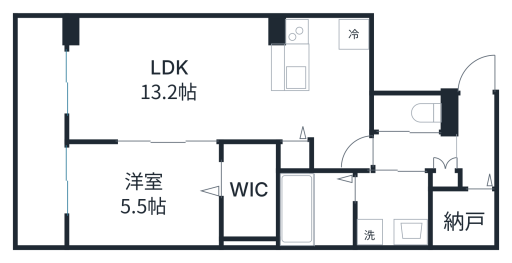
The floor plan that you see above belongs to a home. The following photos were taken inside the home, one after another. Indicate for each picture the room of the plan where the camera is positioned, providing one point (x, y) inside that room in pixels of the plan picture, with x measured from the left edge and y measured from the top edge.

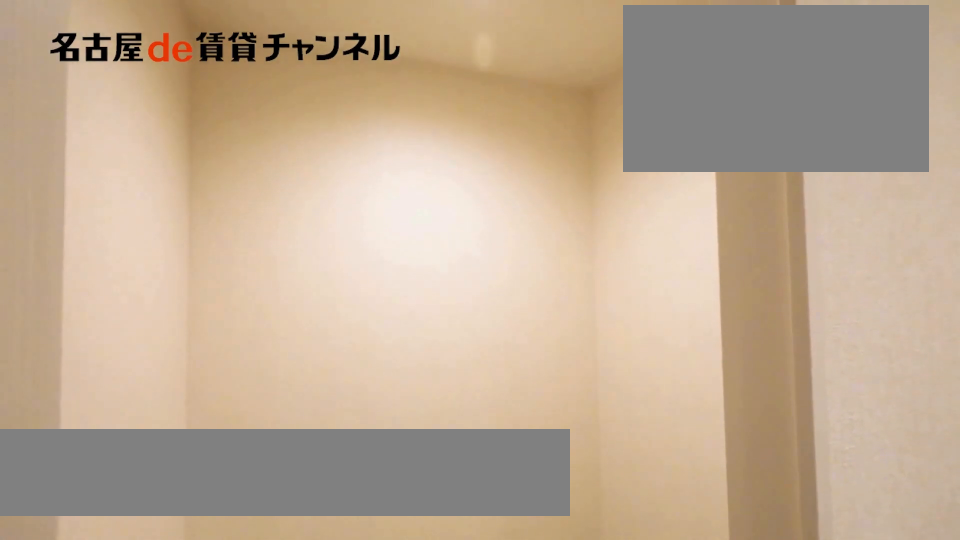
(462, 217)
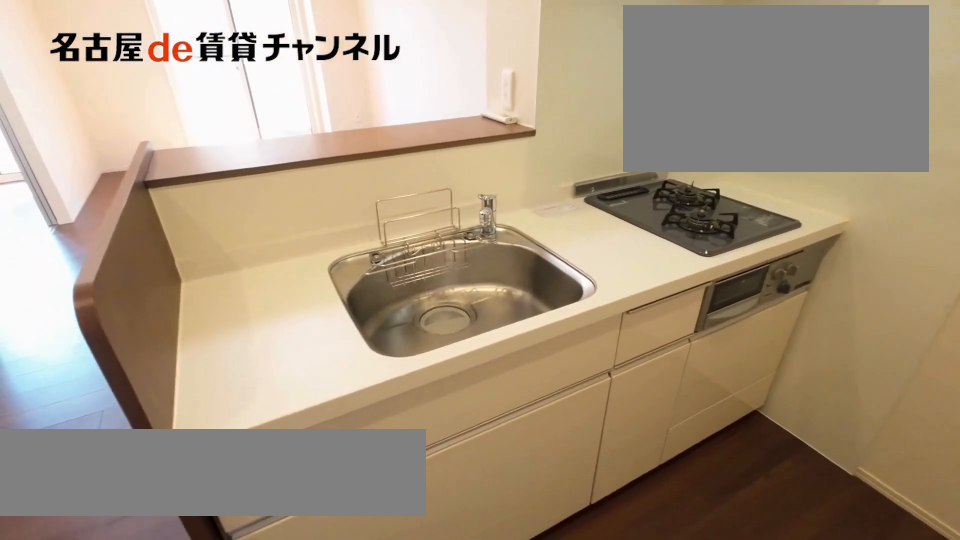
(292, 59)
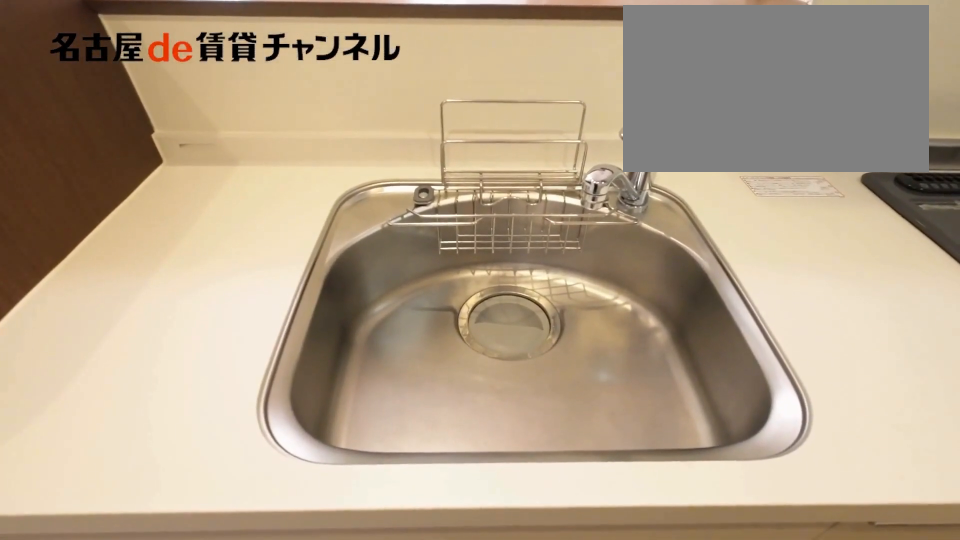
(292, 59)
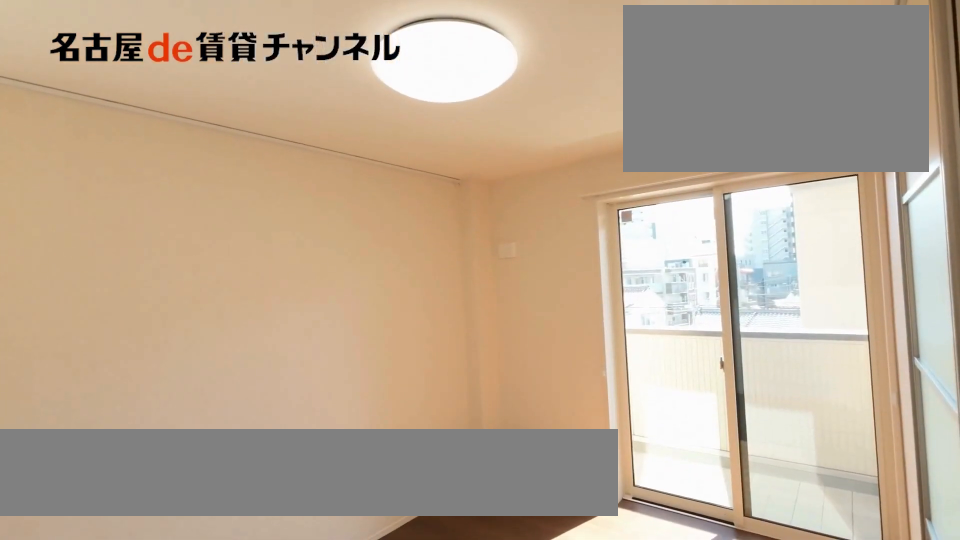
(141, 193)
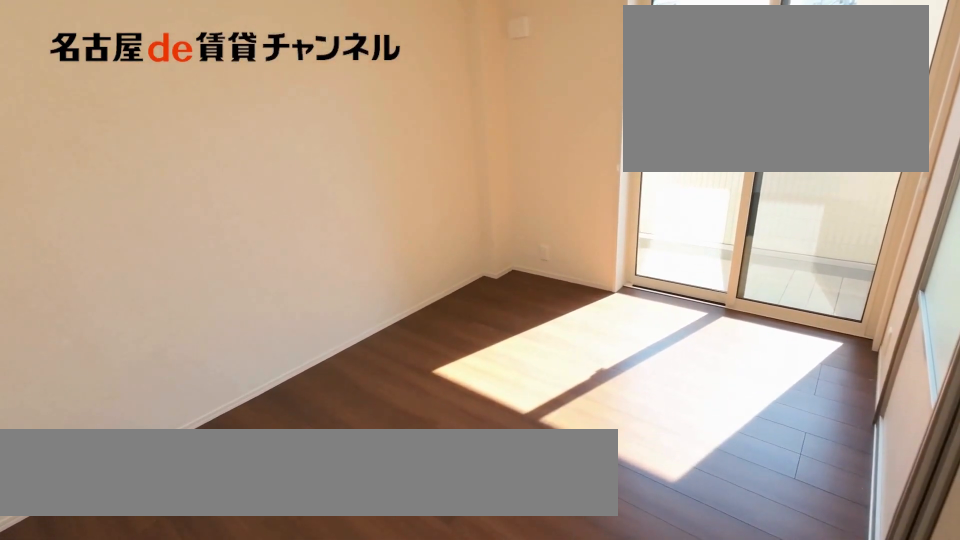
(141, 193)
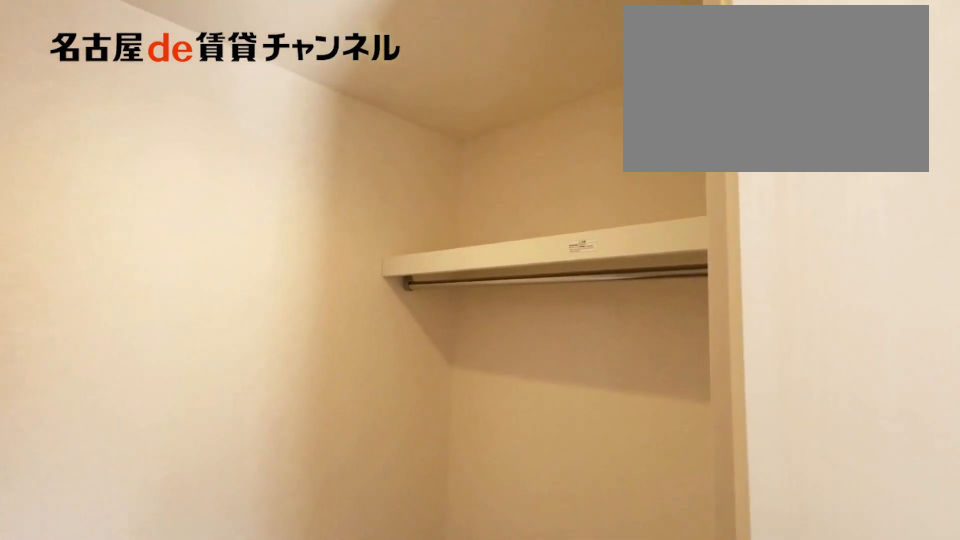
(247, 192)
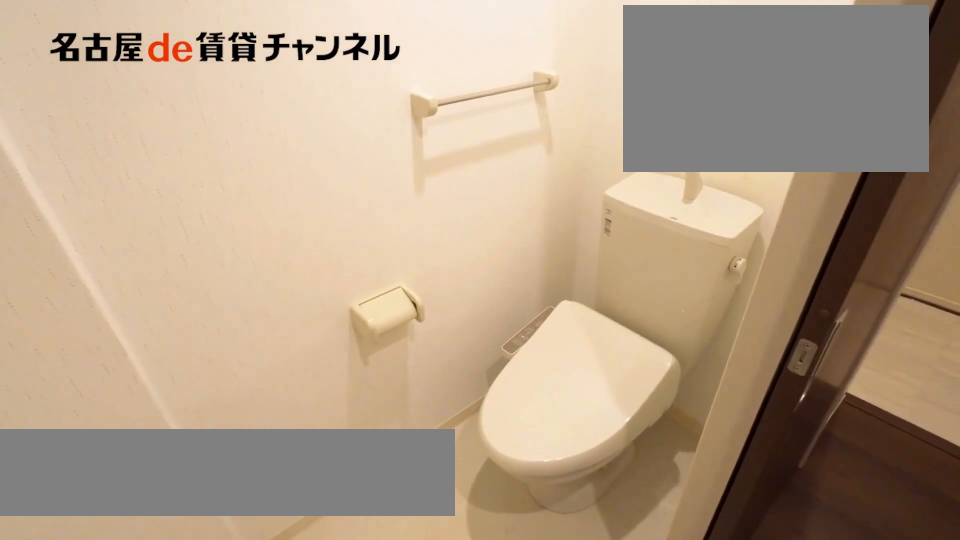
(412, 112)
